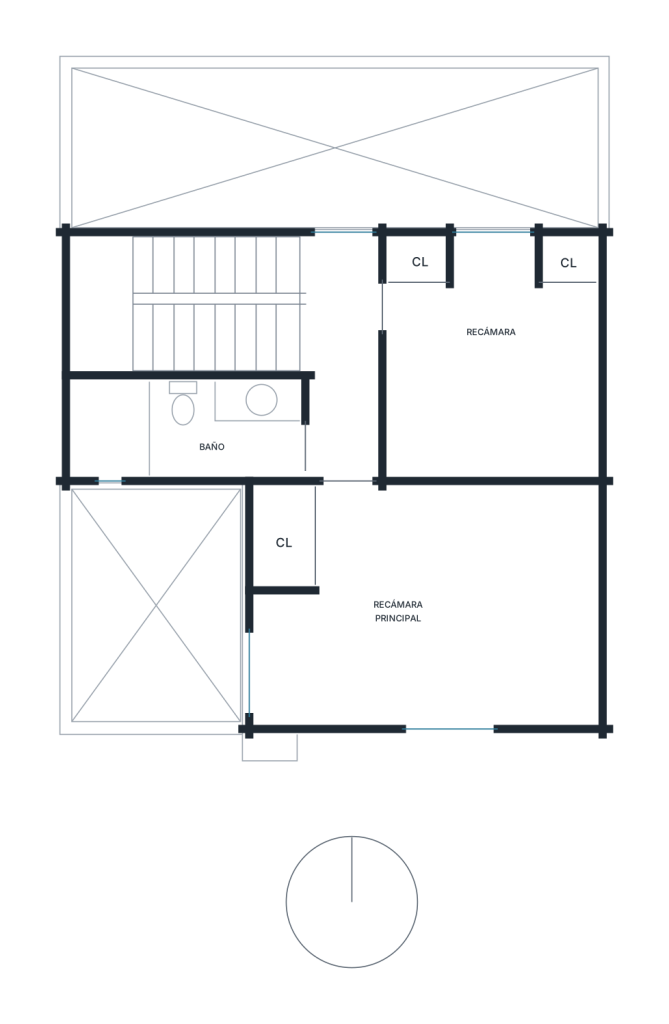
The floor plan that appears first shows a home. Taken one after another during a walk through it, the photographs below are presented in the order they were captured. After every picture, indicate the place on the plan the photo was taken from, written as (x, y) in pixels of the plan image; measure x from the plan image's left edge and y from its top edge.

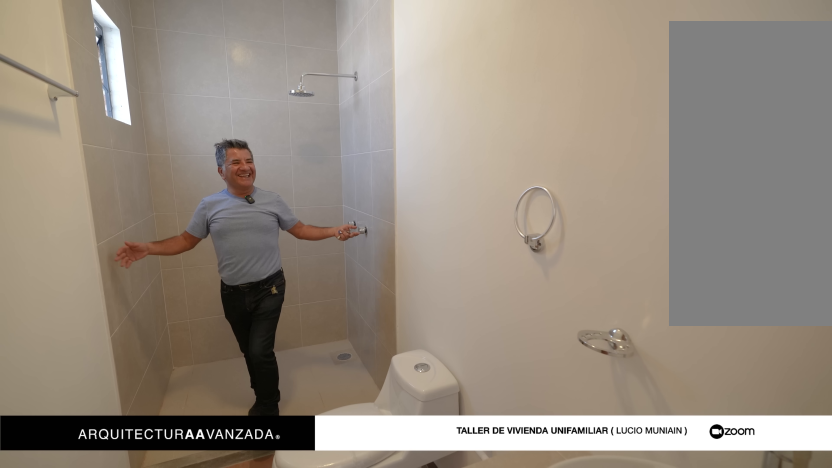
(268, 448)
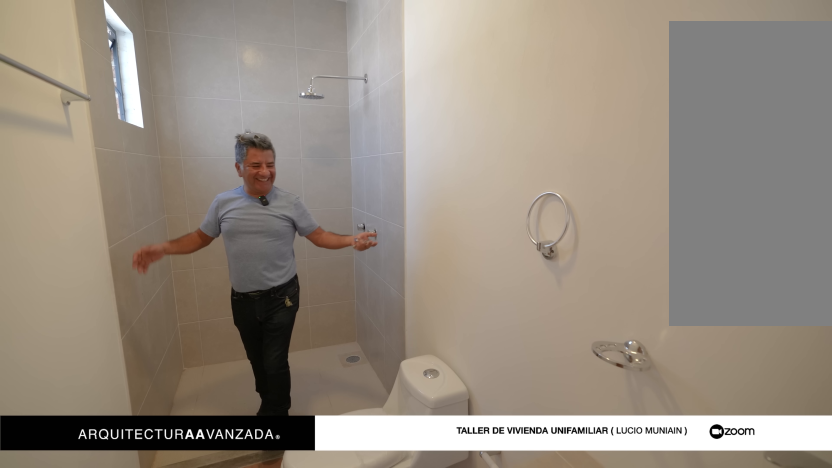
(269, 447)
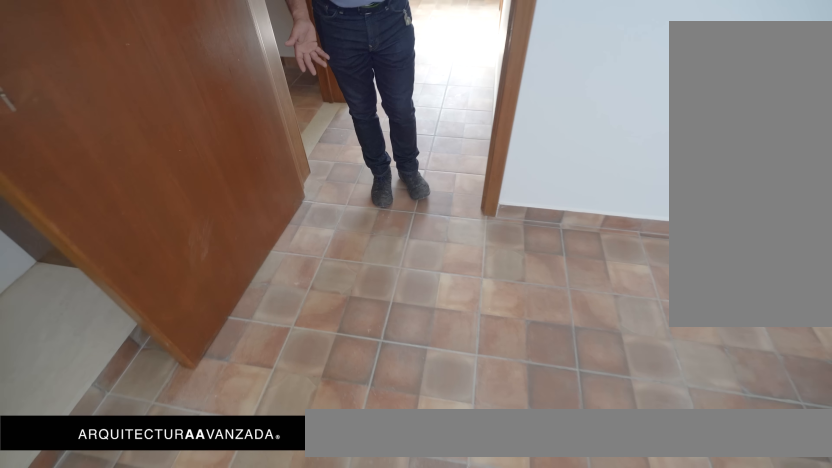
(348, 441)
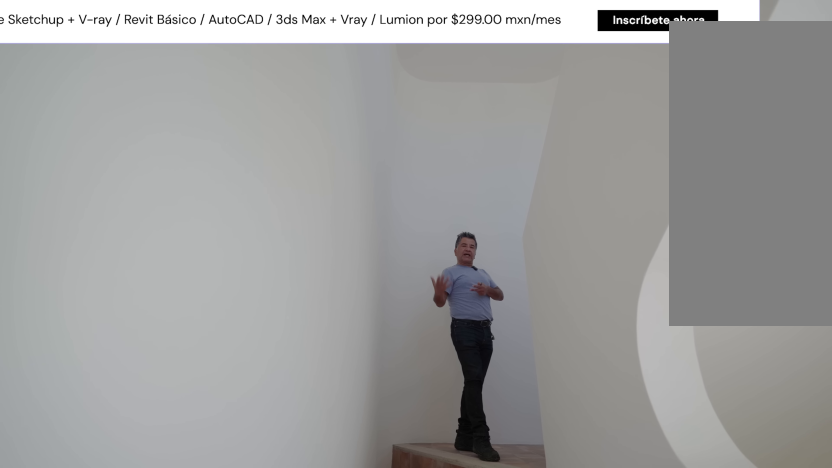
(290, 332)
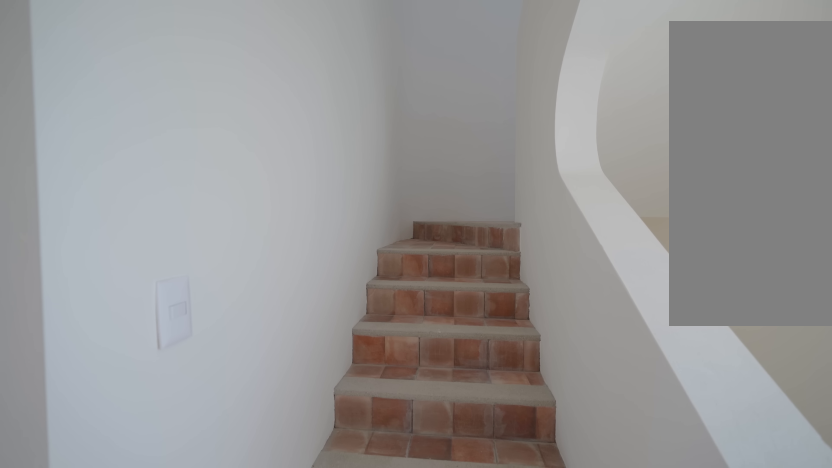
(289, 337)
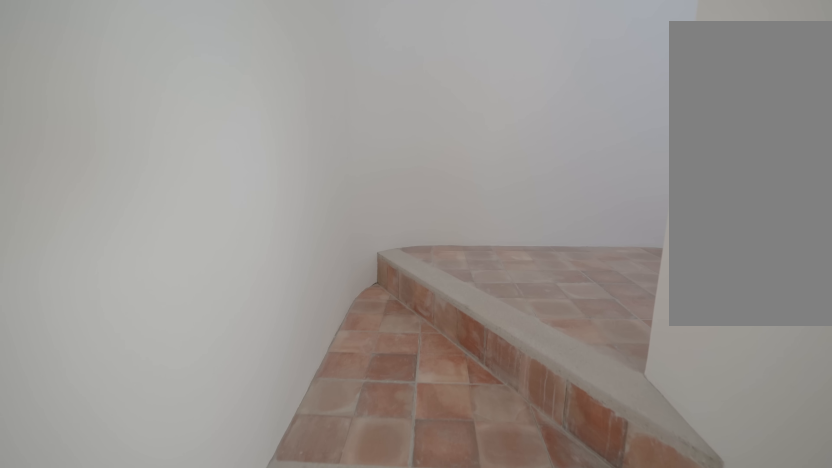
(289, 338)
